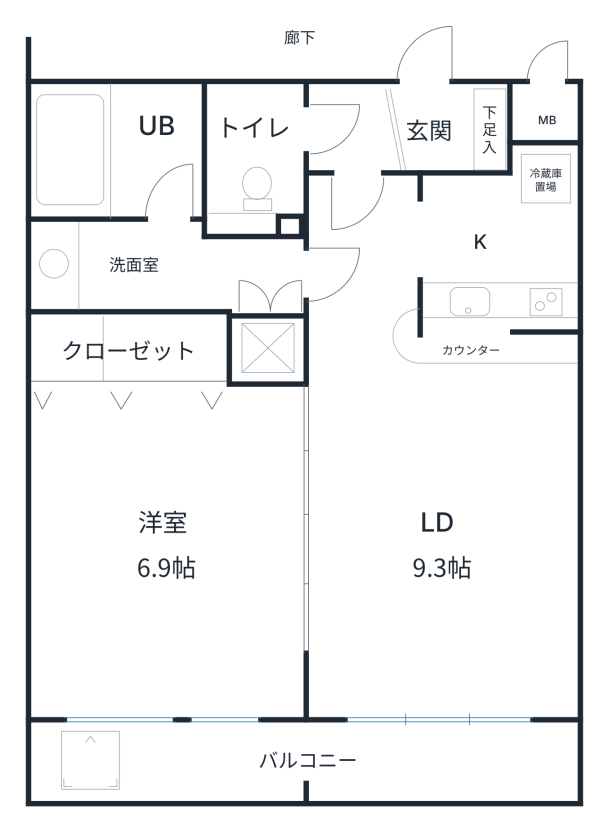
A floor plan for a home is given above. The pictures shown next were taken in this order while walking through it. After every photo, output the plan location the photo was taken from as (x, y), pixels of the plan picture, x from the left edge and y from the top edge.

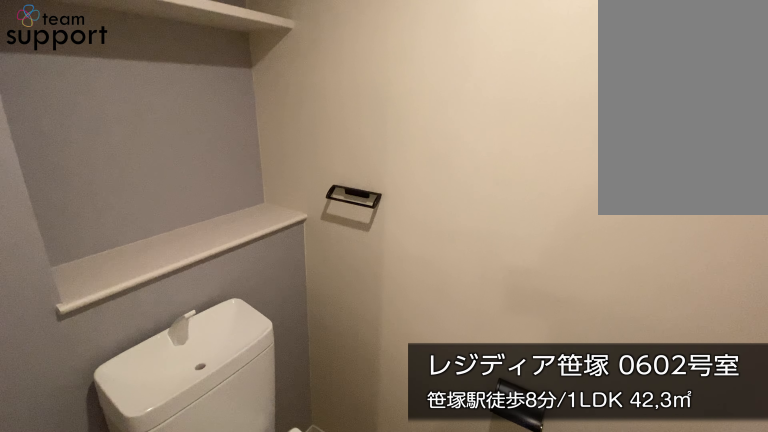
(257, 129)
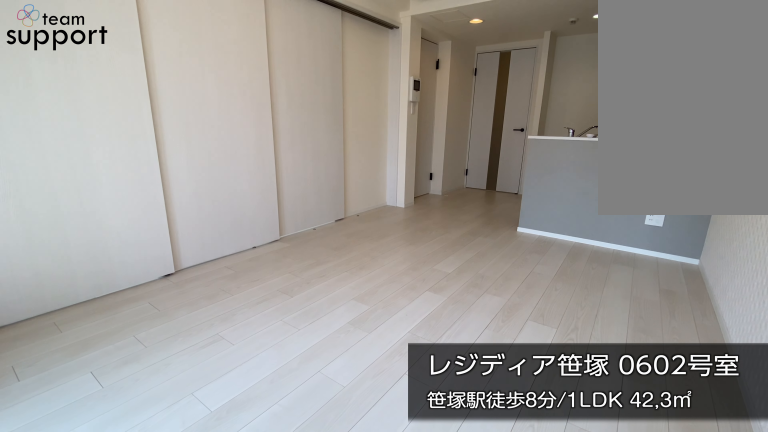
(516, 647)
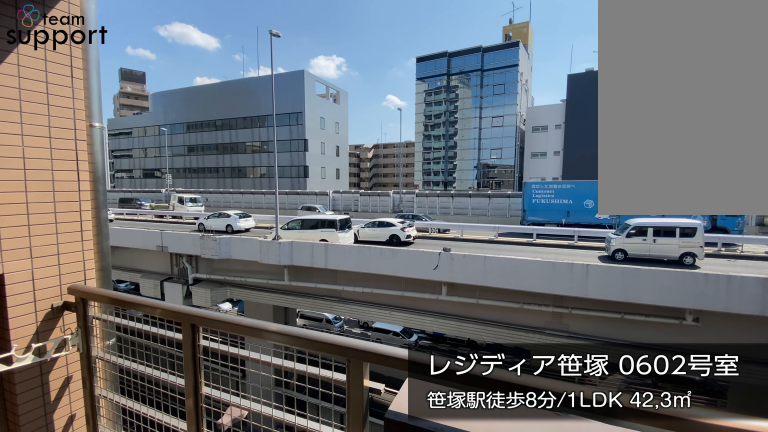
(397, 746)
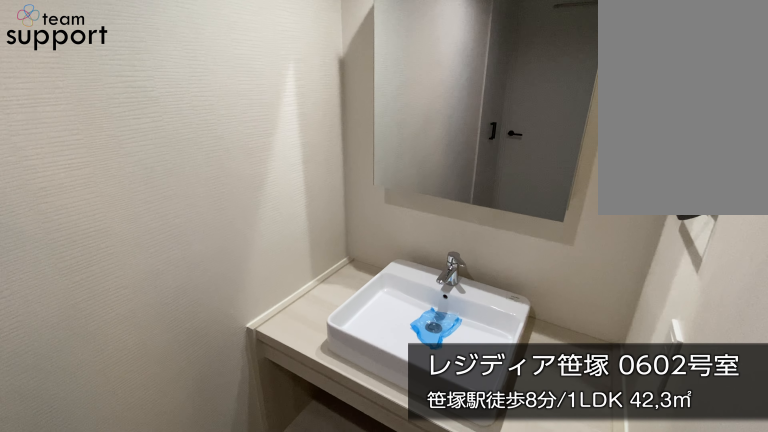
(130, 254)
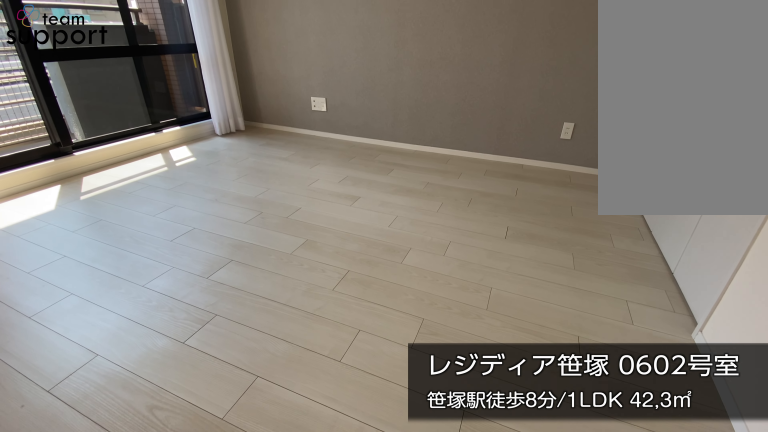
(266, 566)
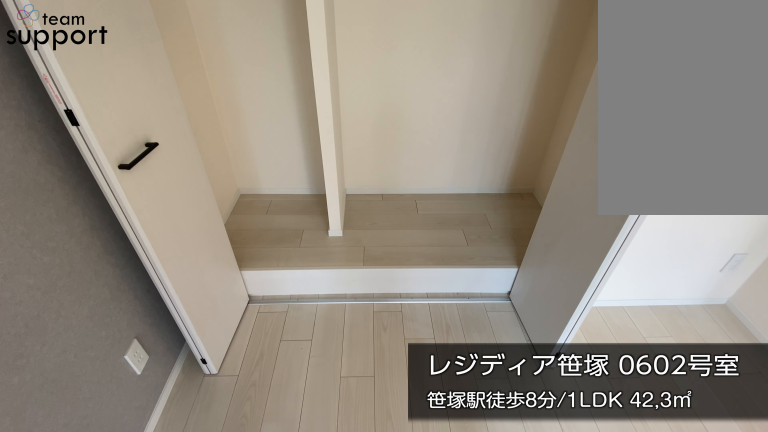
(123, 466)
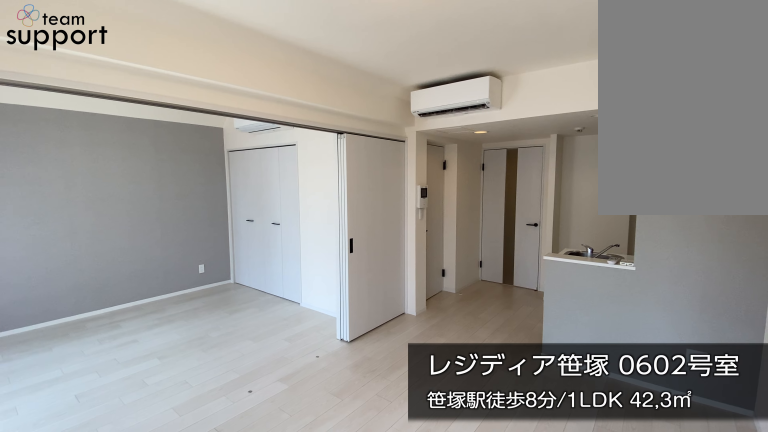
(537, 672)
